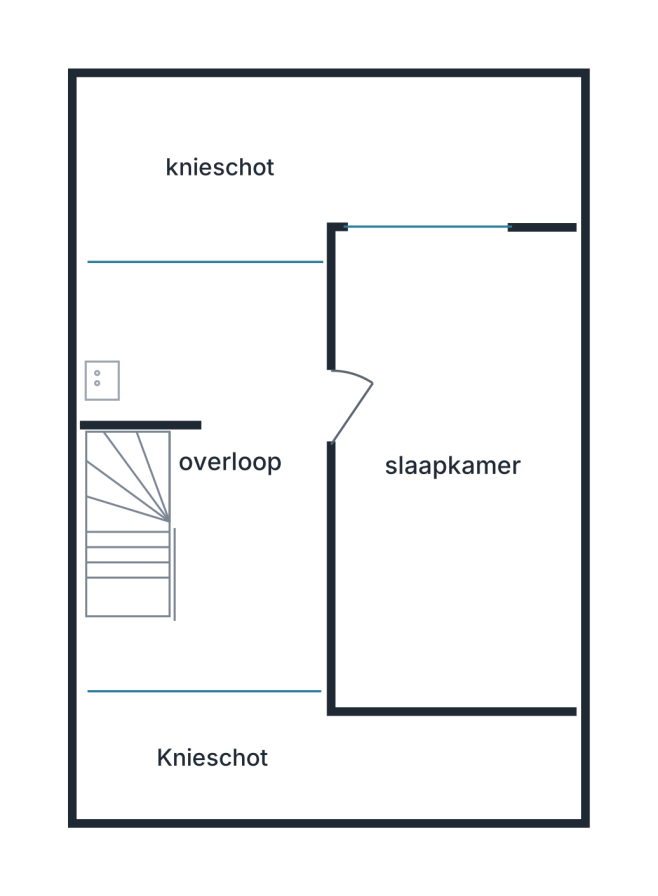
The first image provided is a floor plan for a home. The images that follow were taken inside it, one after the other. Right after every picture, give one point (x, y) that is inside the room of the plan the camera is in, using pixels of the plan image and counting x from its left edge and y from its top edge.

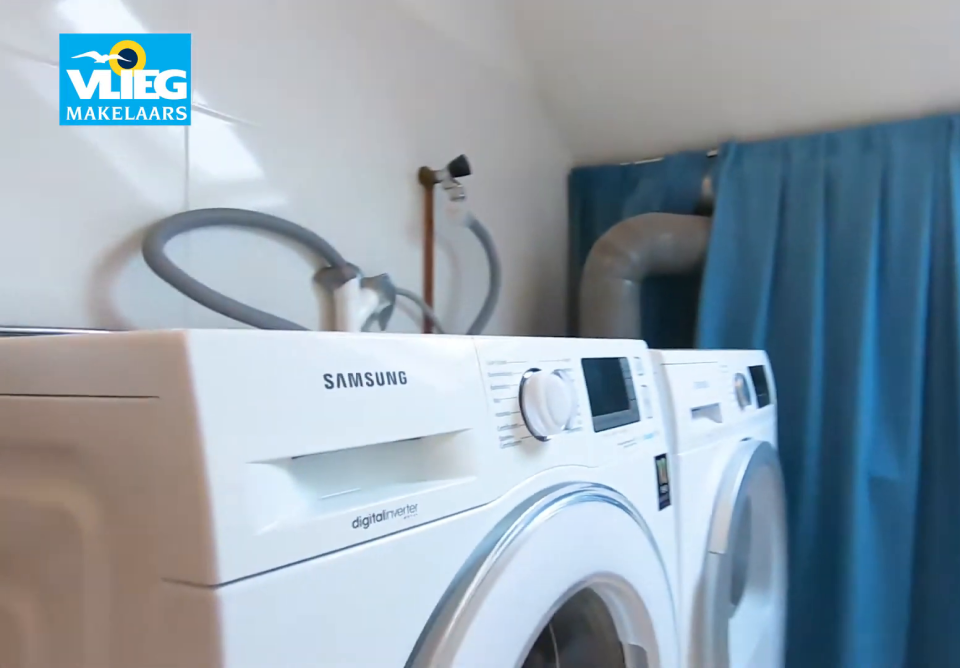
(209, 479)
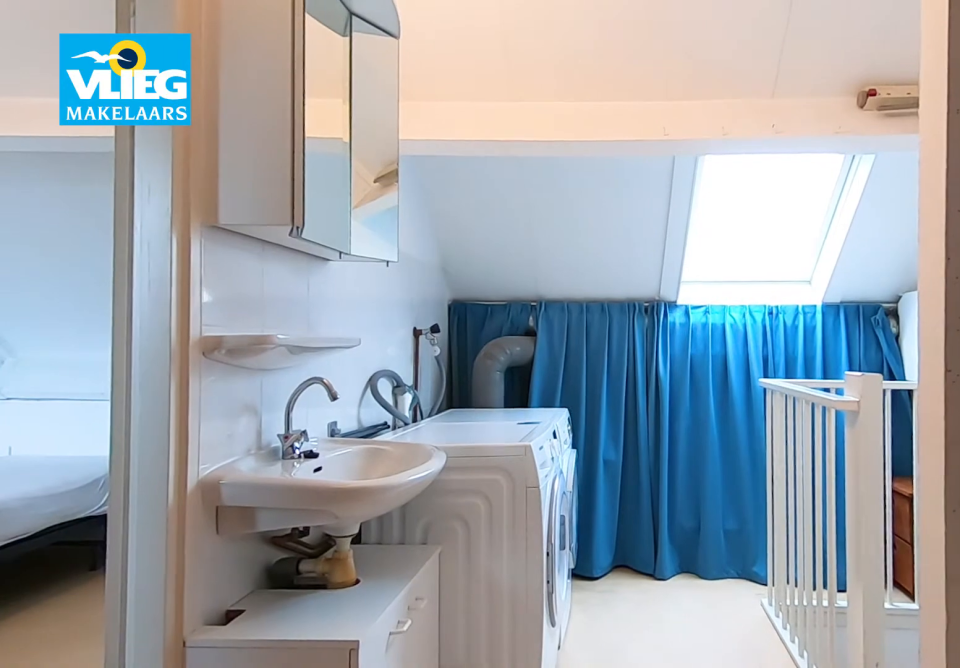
(209, 479)
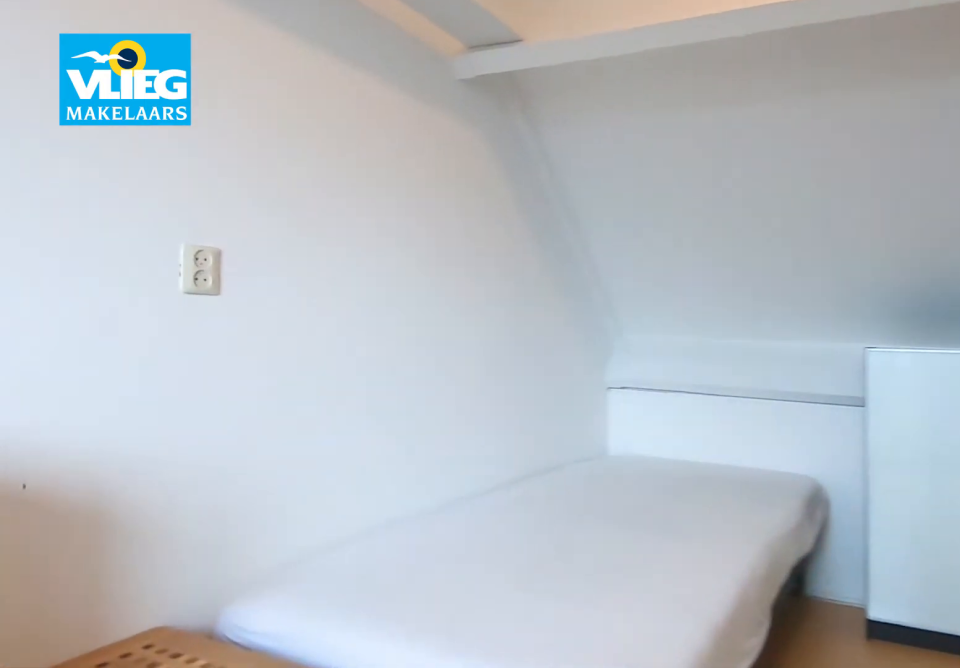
(453, 549)
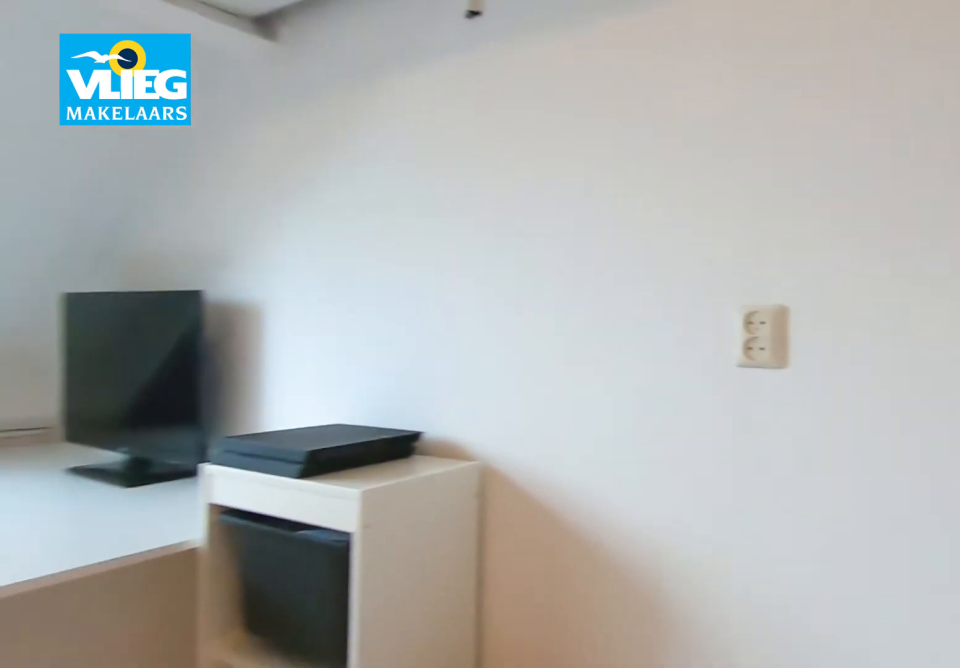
(453, 549)
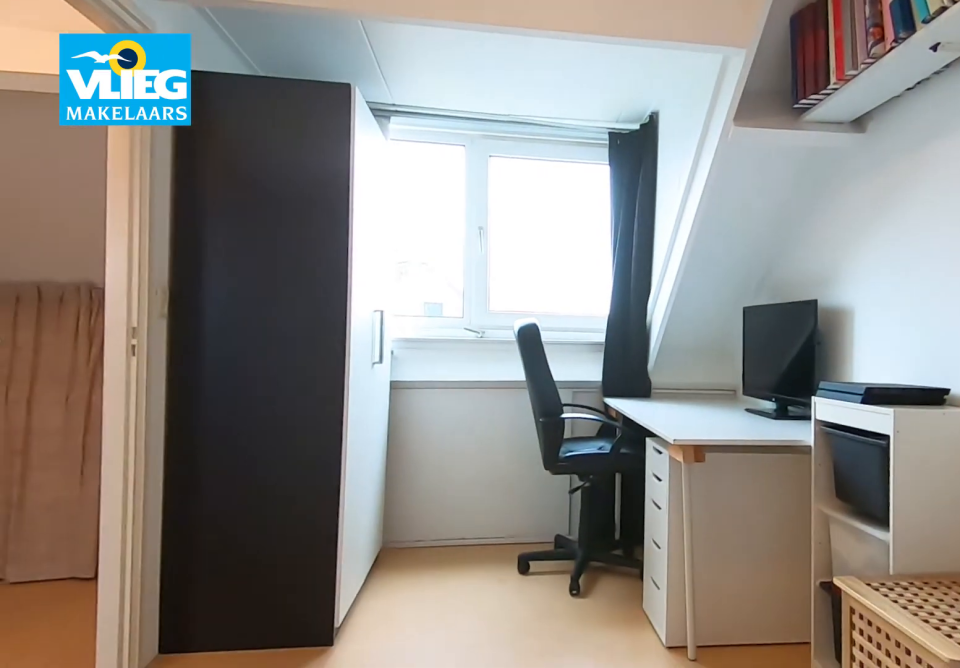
(453, 549)
